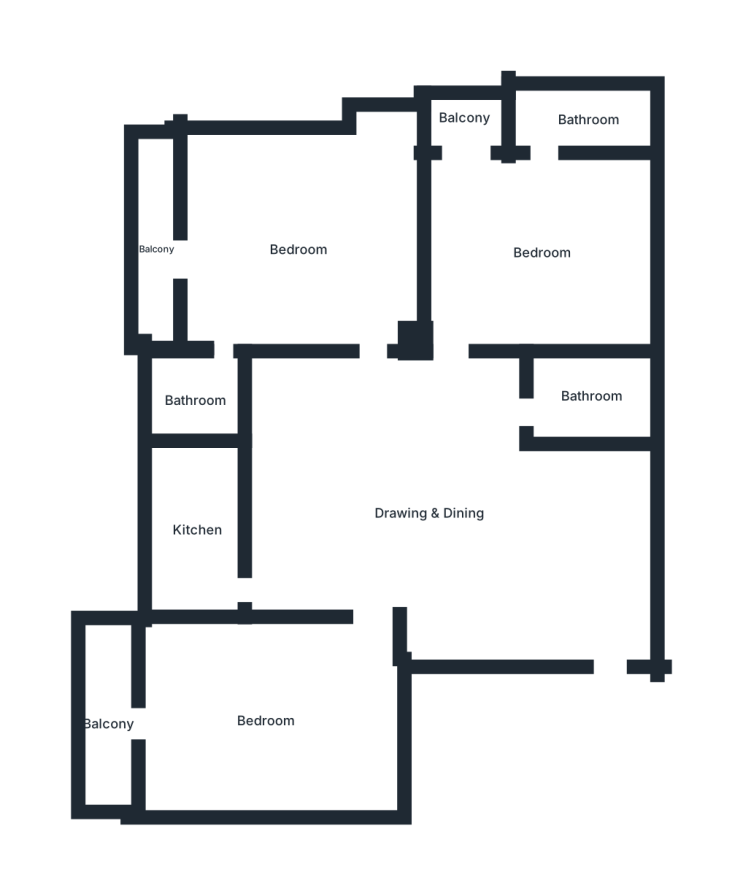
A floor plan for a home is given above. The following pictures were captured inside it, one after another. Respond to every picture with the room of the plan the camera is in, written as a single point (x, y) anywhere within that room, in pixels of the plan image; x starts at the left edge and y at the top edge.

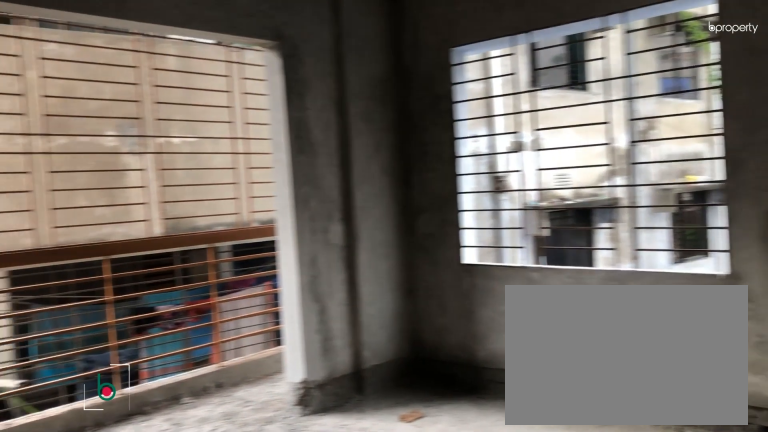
(330, 281)
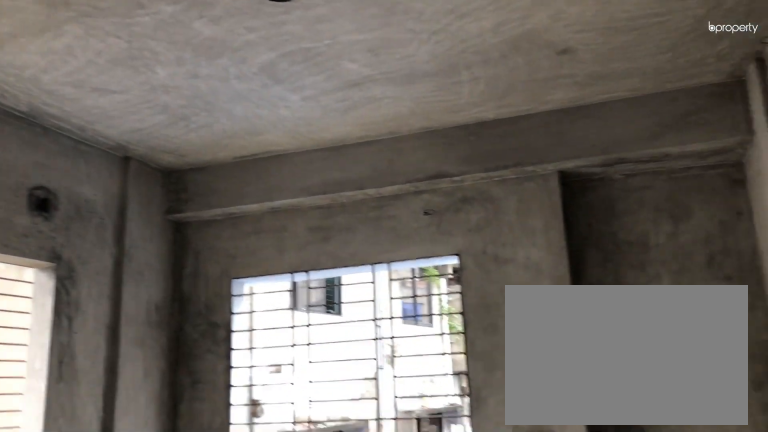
(299, 246)
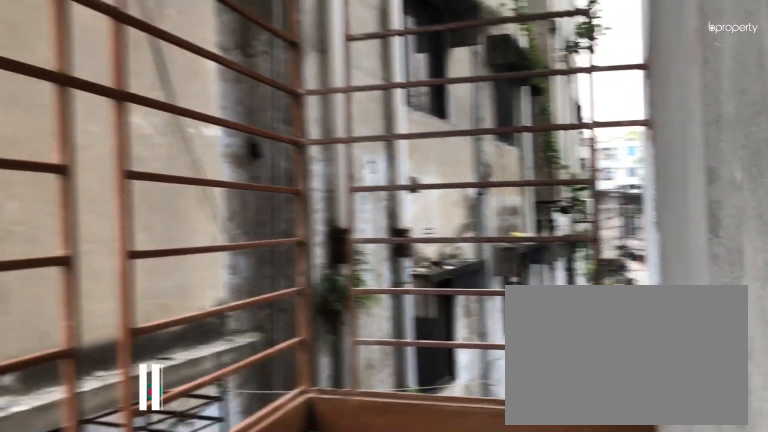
(159, 249)
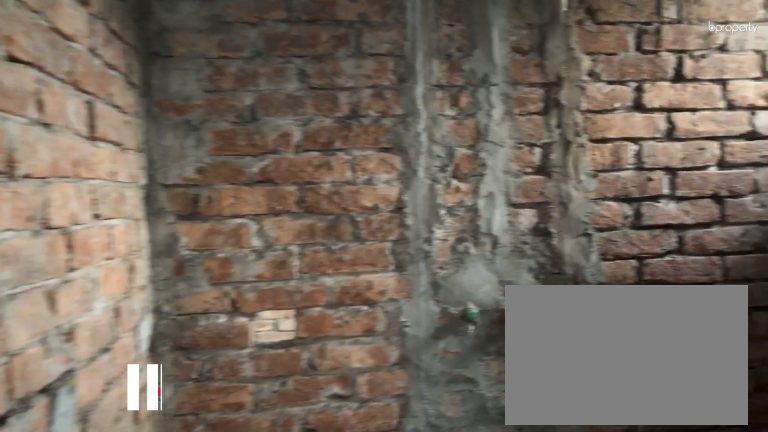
(200, 400)
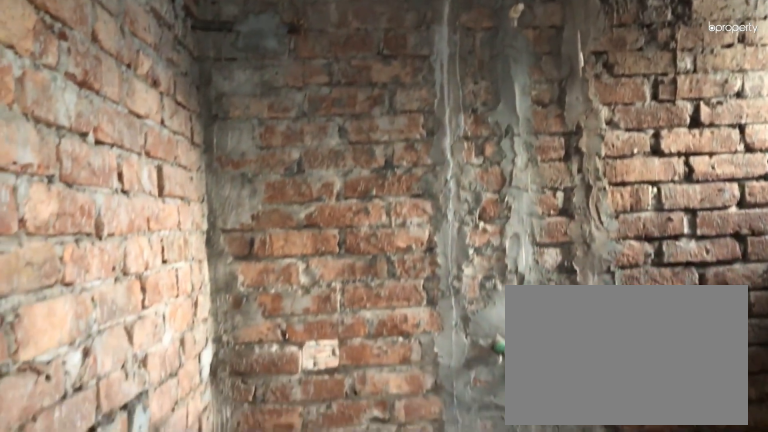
(200, 400)
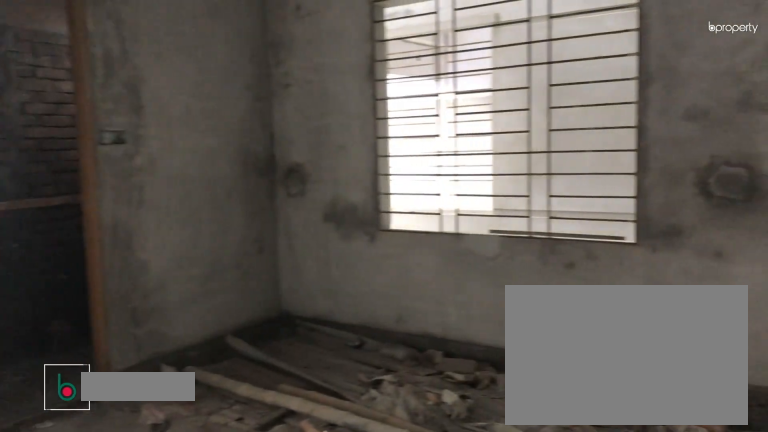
(540, 256)
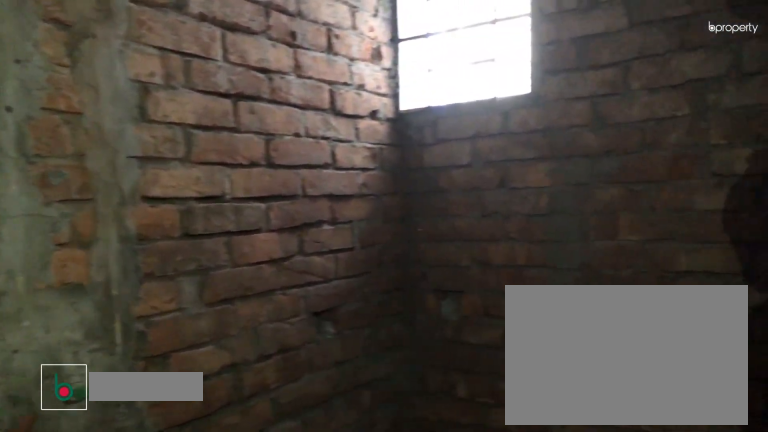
(587, 116)
